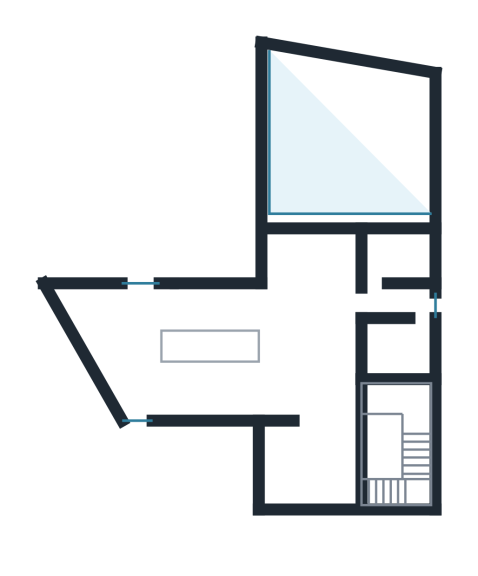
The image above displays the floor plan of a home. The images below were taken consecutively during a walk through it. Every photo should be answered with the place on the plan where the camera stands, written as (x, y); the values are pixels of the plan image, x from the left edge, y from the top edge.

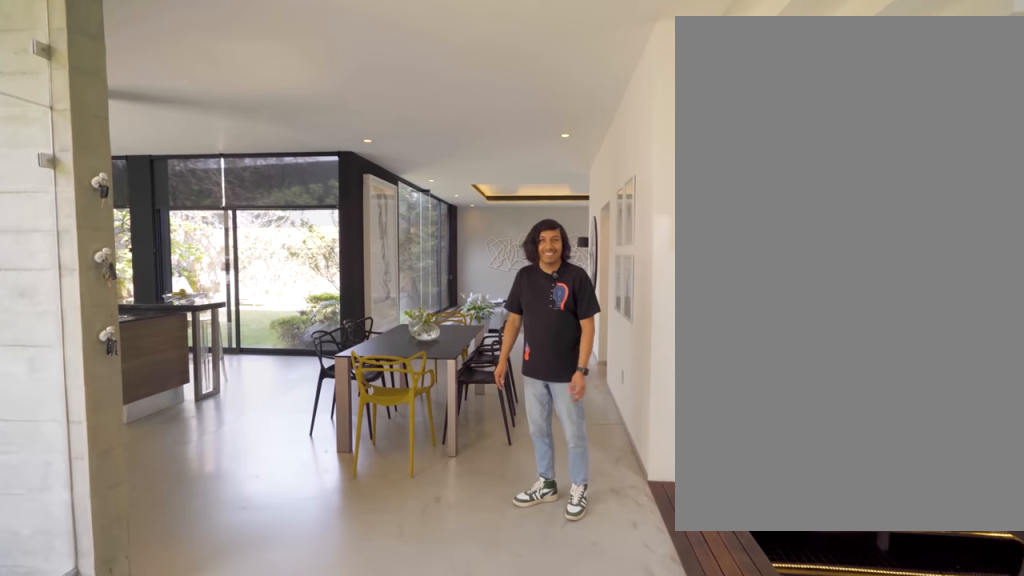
(334, 457)
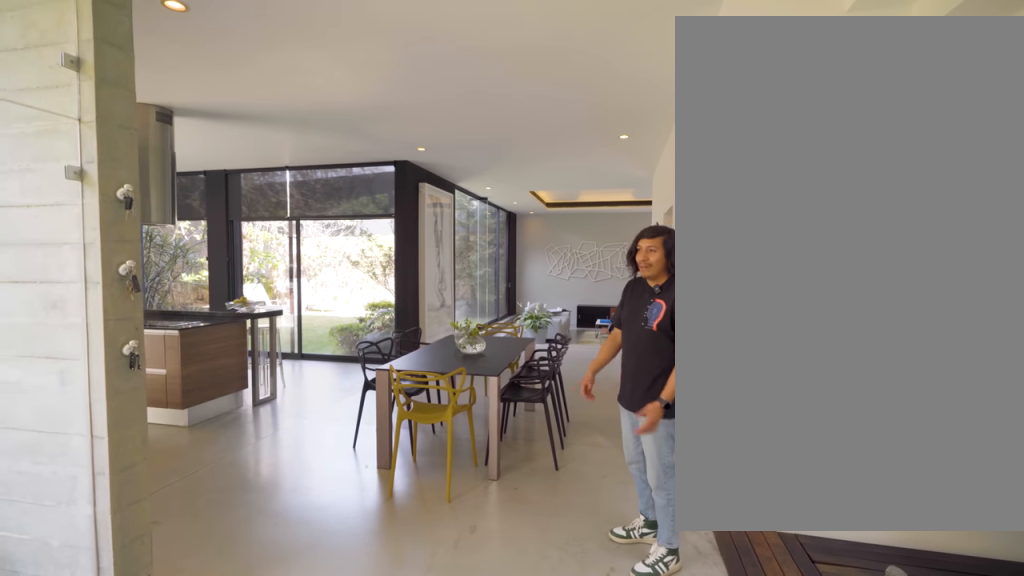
(333, 457)
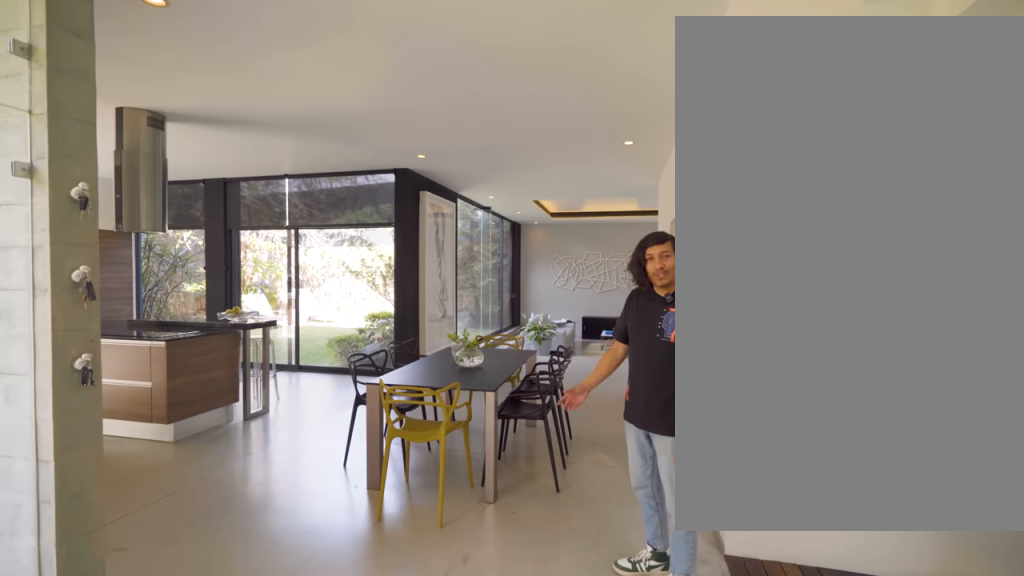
(333, 457)
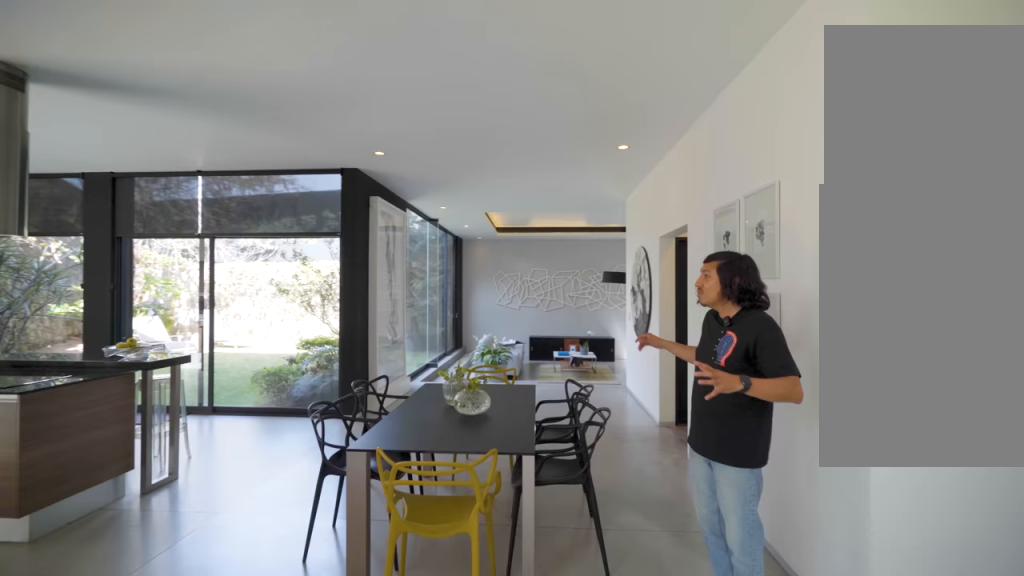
(330, 467)
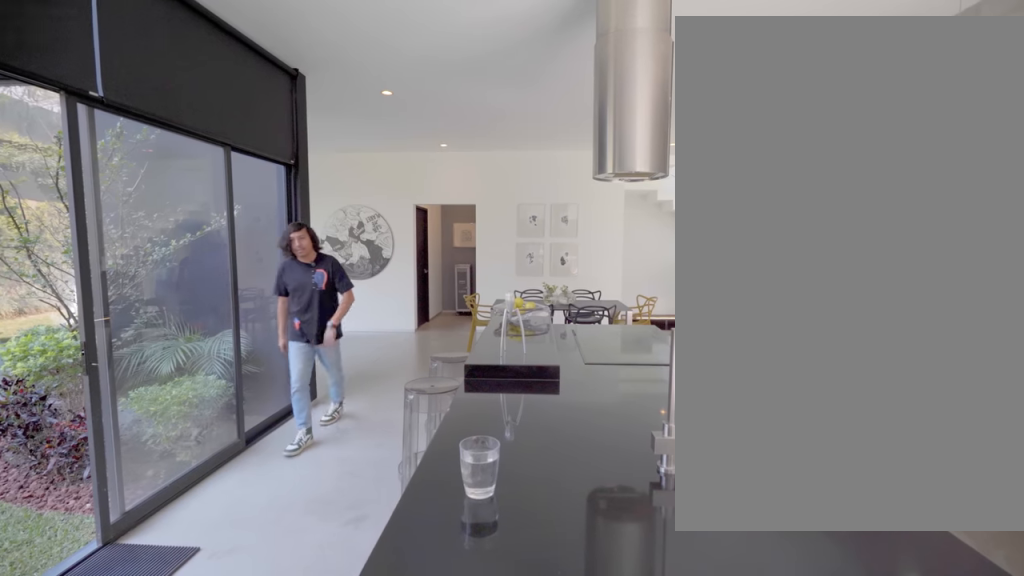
(140, 344)
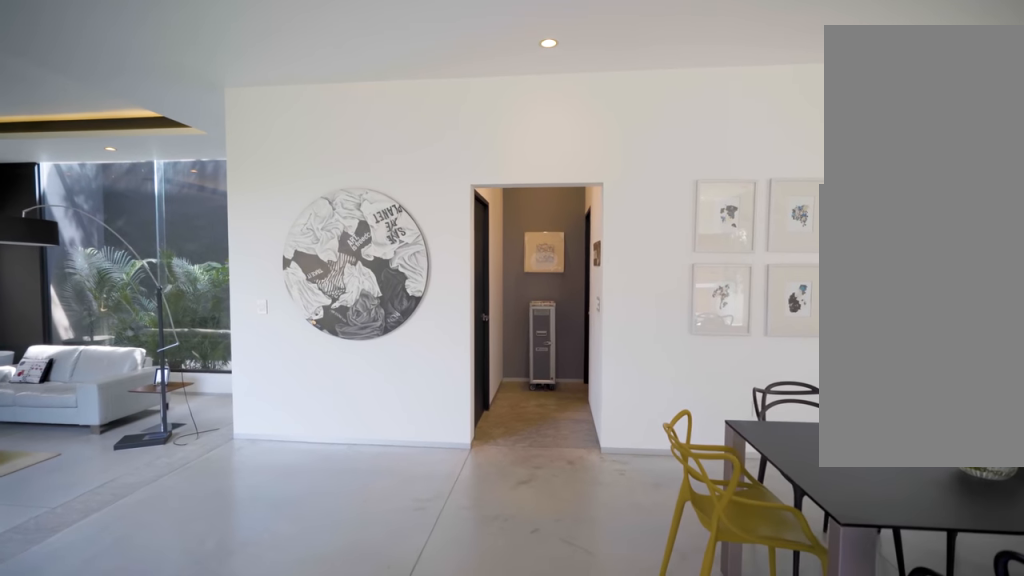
(300, 302)
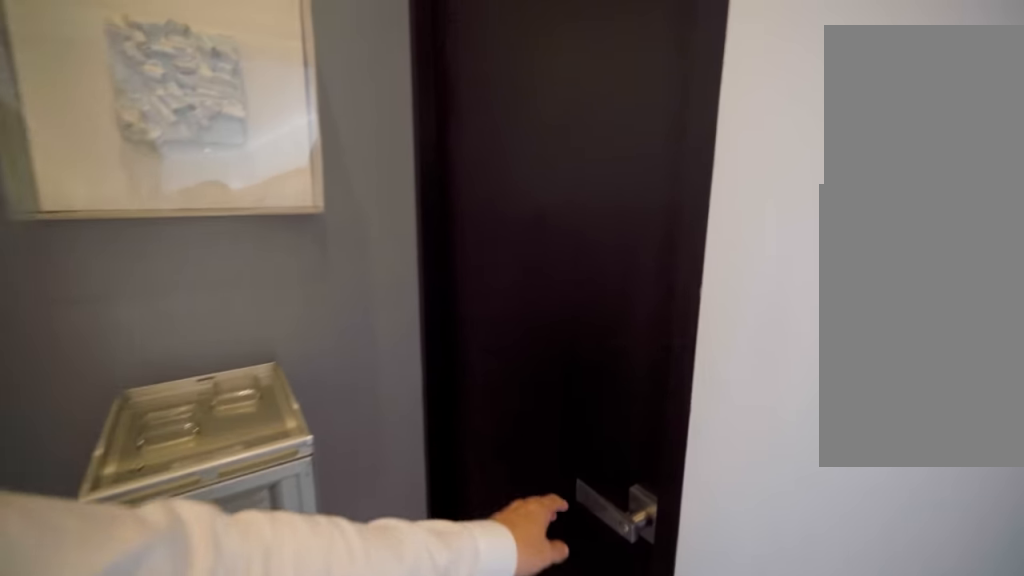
(405, 301)
